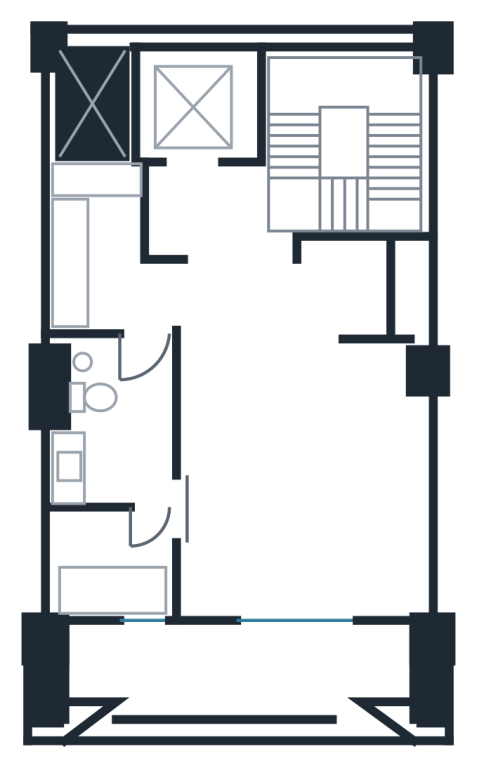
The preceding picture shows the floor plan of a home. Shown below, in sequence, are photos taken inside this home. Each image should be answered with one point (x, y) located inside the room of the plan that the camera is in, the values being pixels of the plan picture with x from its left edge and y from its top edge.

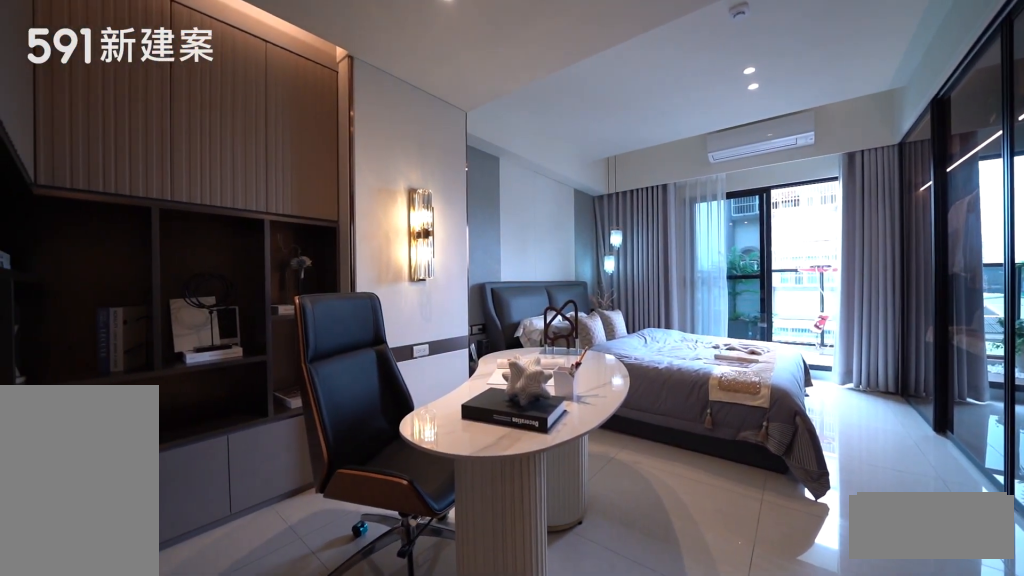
(308, 435)
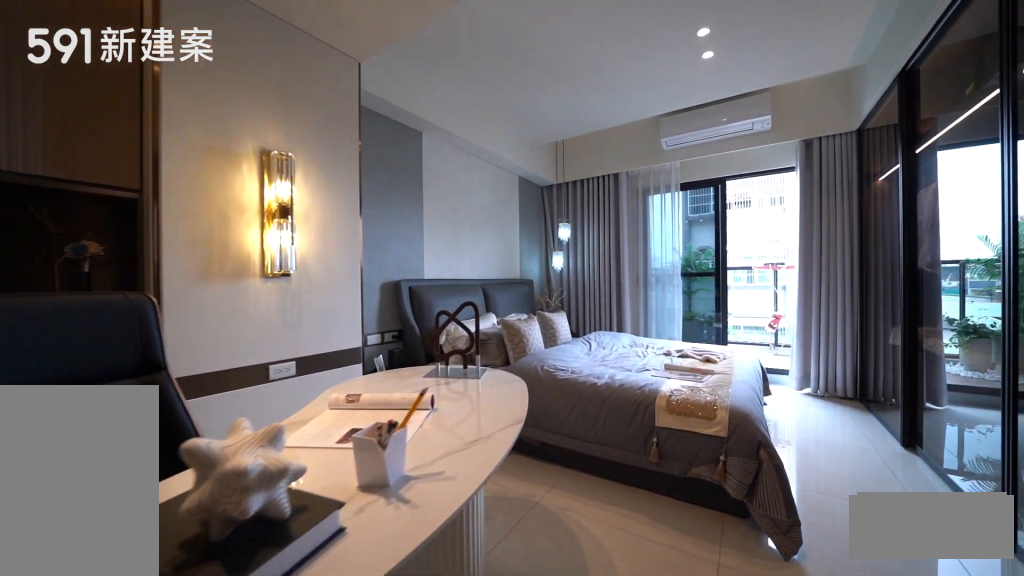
(308, 435)
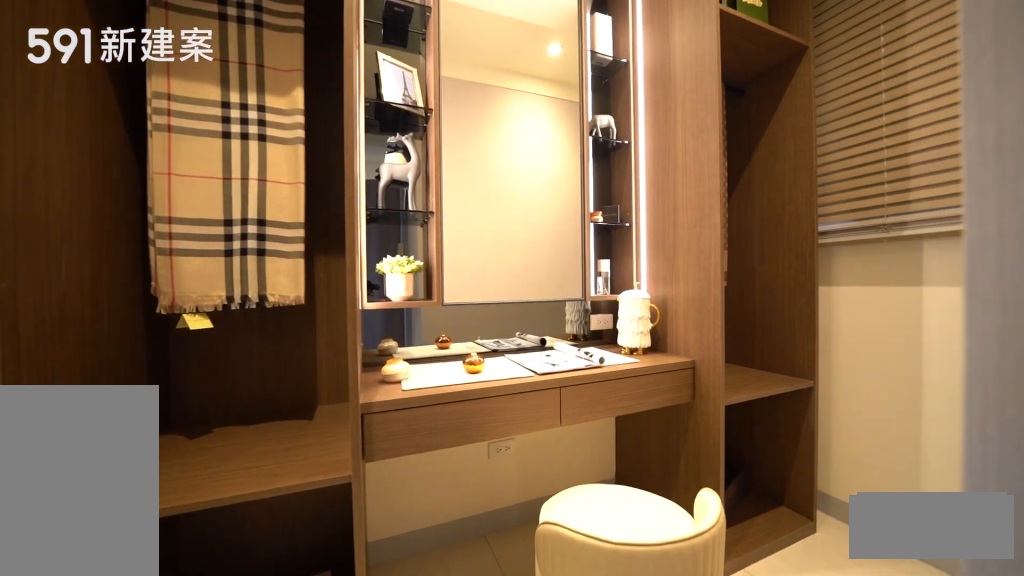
(101, 248)
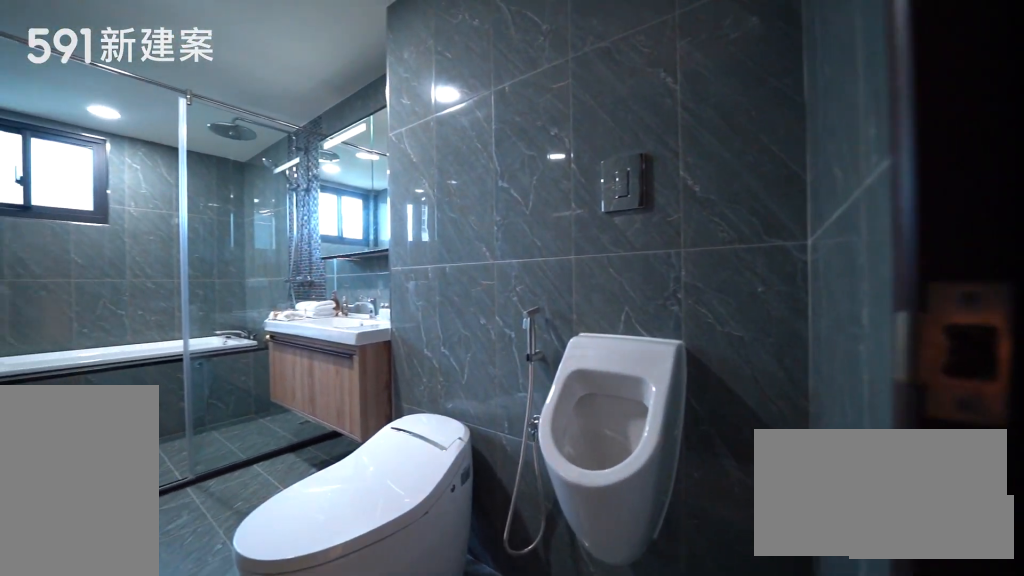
(106, 481)
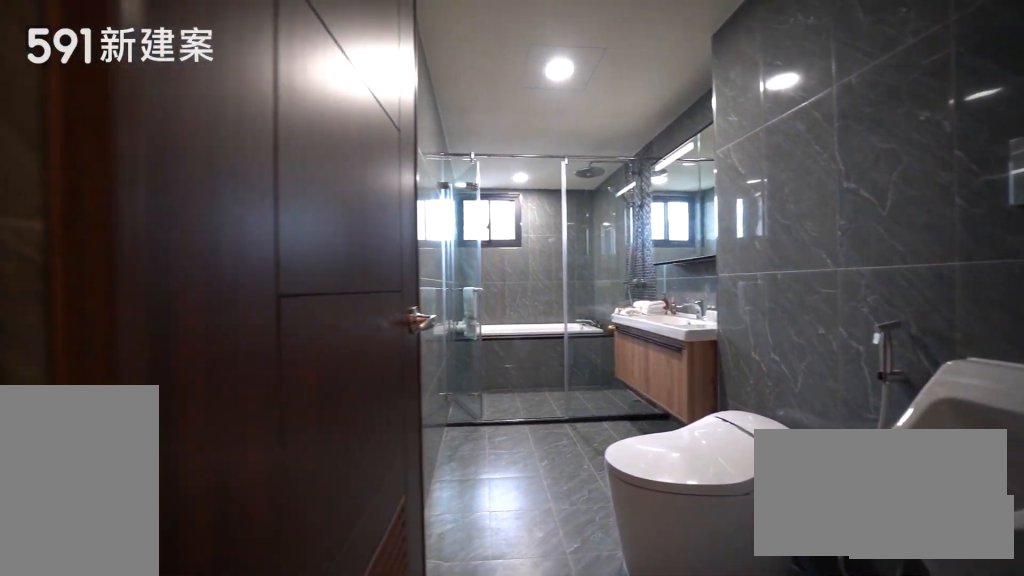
(106, 481)
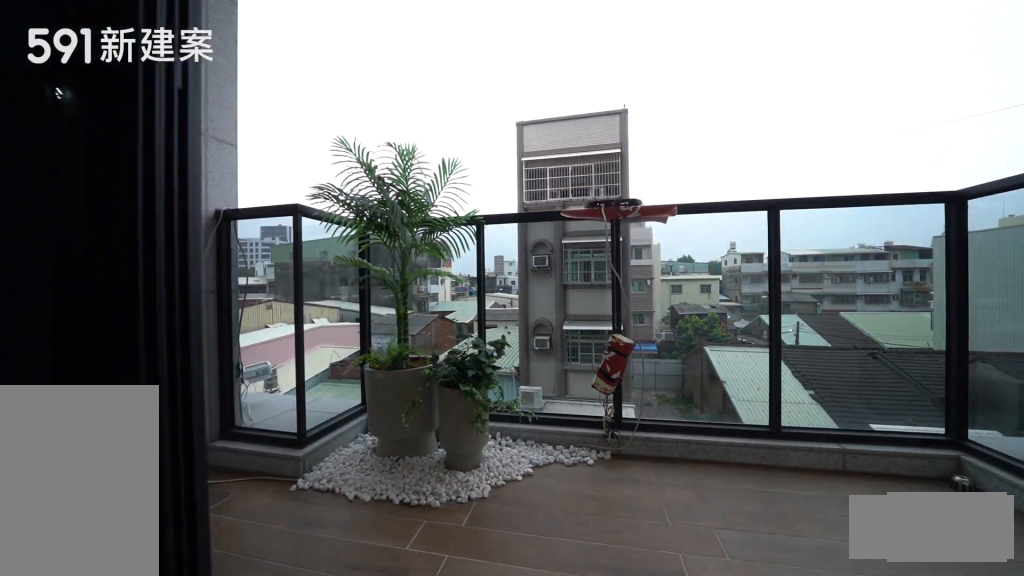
(238, 672)
